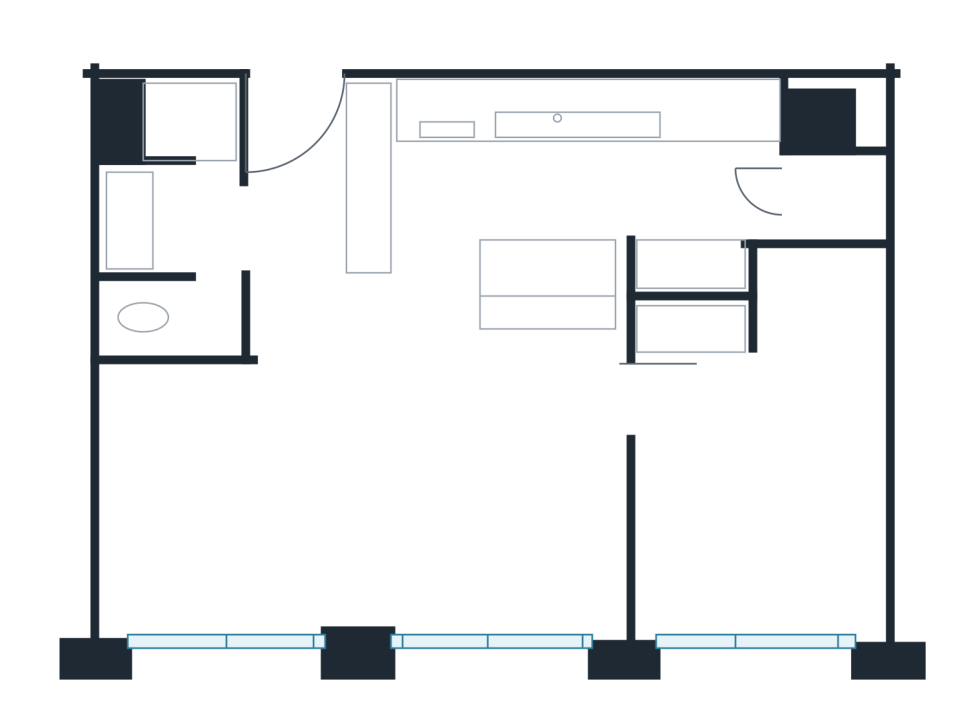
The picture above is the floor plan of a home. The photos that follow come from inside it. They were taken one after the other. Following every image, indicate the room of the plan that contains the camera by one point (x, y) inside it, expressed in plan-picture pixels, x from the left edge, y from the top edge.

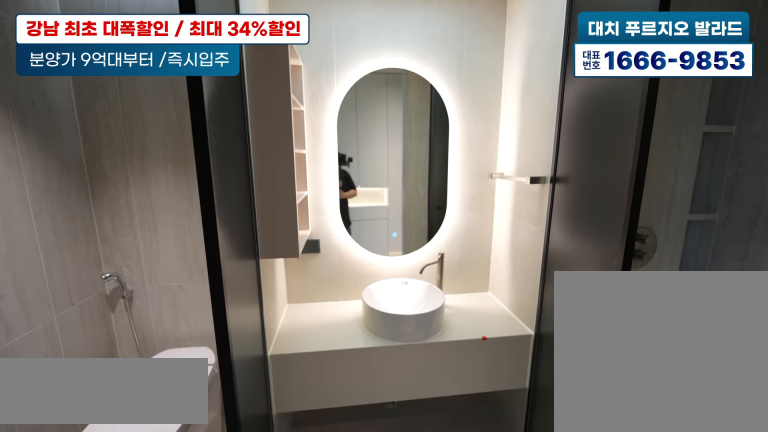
(190, 201)
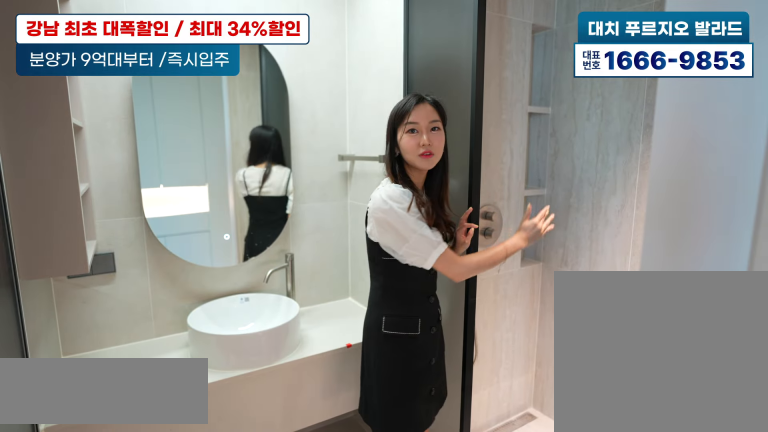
(191, 202)
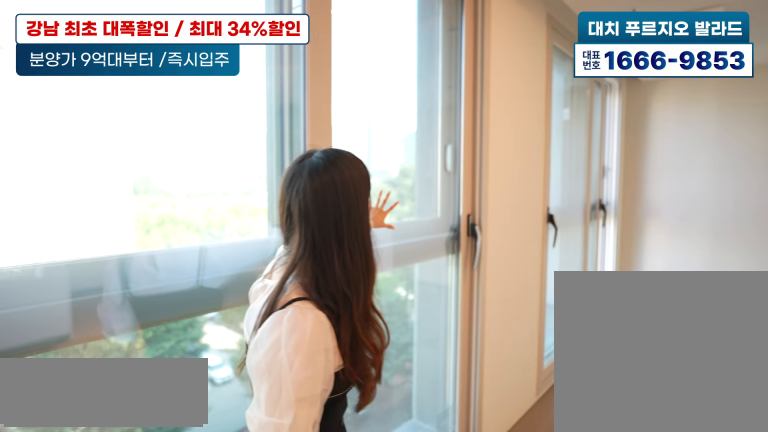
(325, 462)
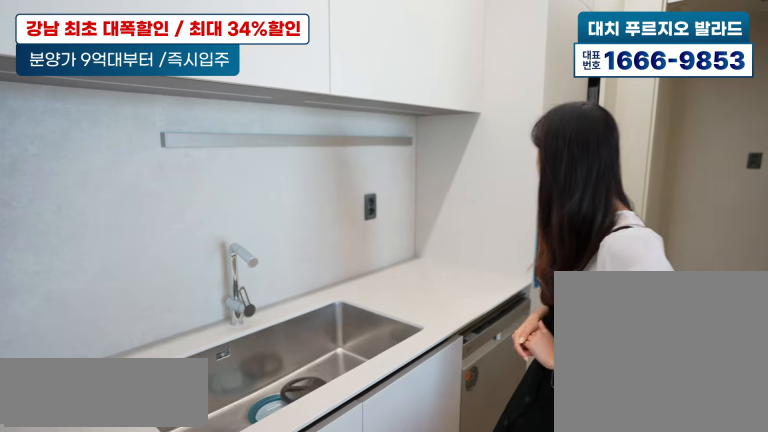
(609, 175)
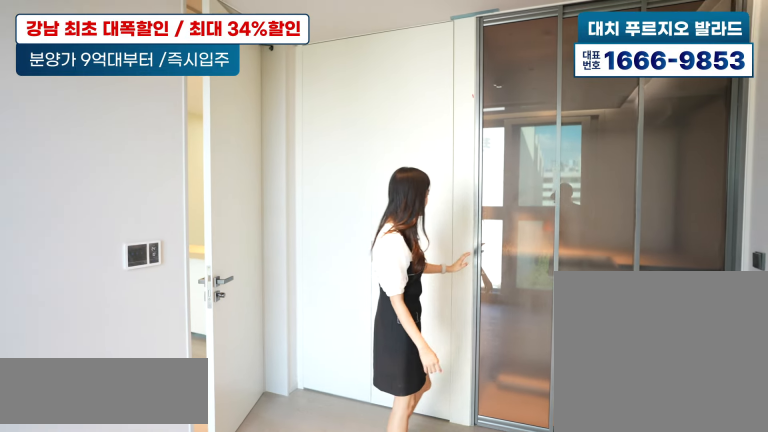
(749, 483)
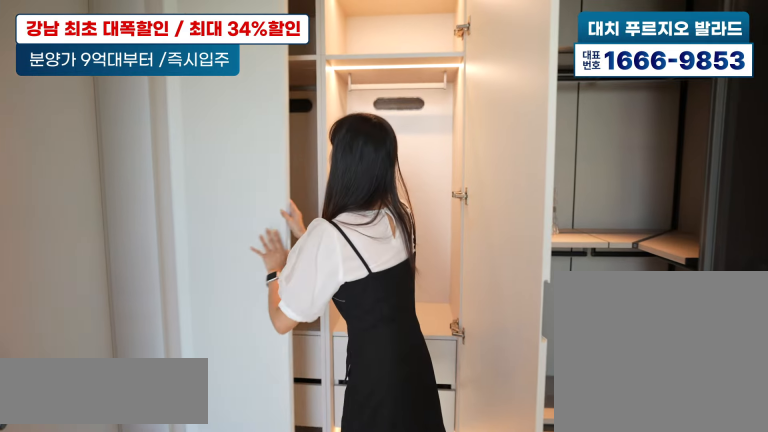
(749, 483)
